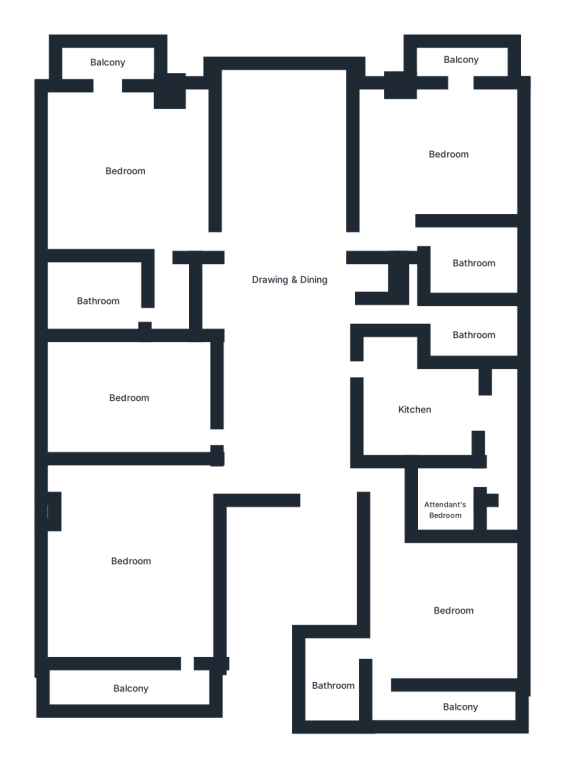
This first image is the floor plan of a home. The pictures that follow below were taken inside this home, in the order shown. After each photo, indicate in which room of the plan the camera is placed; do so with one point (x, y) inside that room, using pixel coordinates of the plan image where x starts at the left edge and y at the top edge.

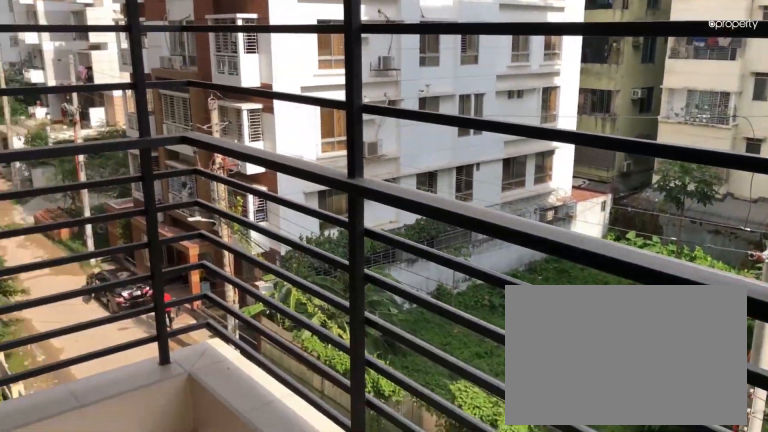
(103, 58)
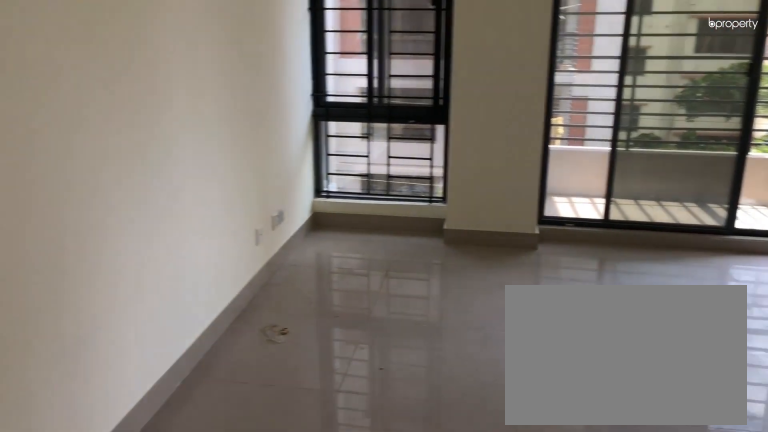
(445, 146)
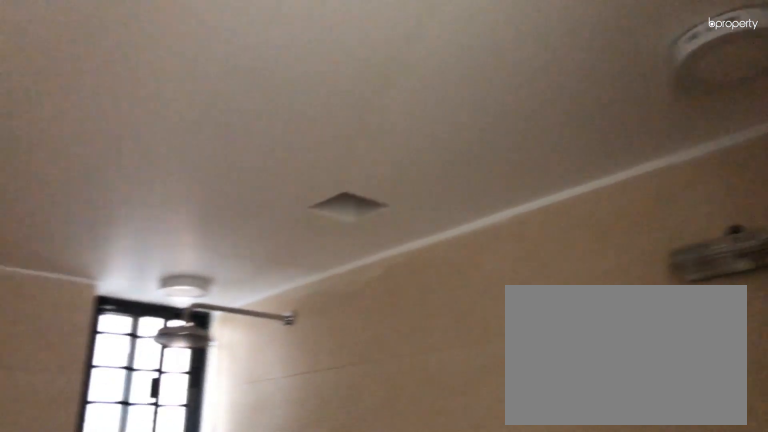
(470, 261)
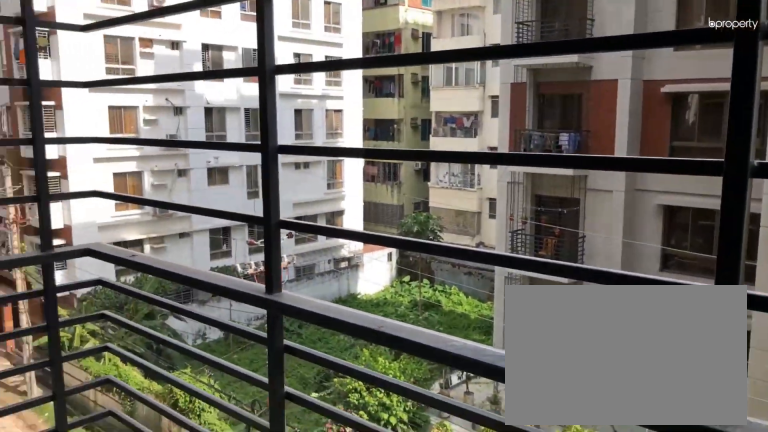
(459, 60)
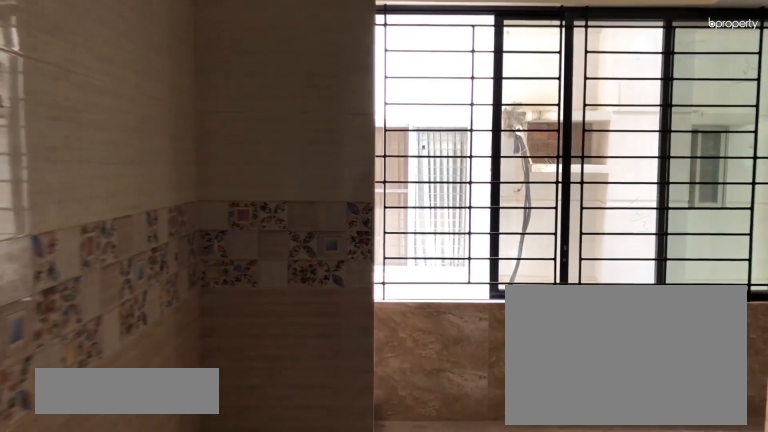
(425, 411)
